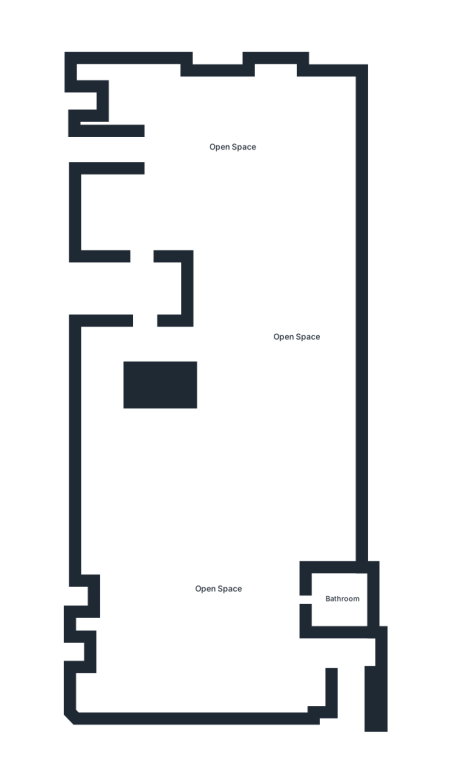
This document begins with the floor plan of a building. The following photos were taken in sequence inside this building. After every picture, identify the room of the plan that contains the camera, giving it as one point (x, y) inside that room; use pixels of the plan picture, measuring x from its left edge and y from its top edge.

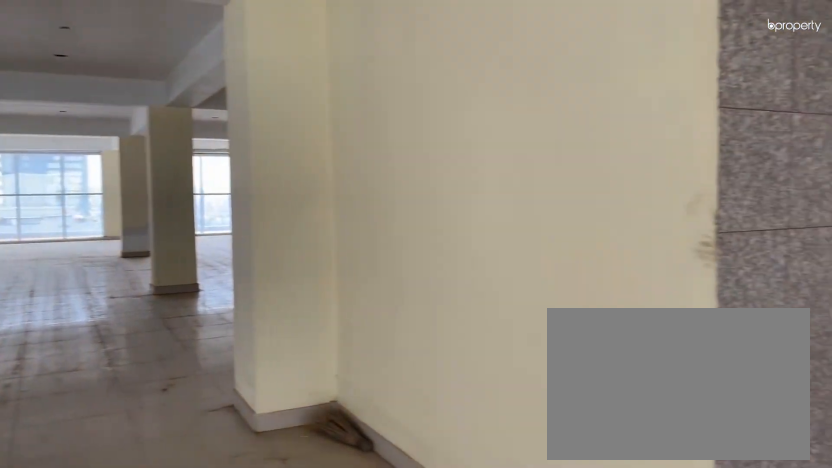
(234, 147)
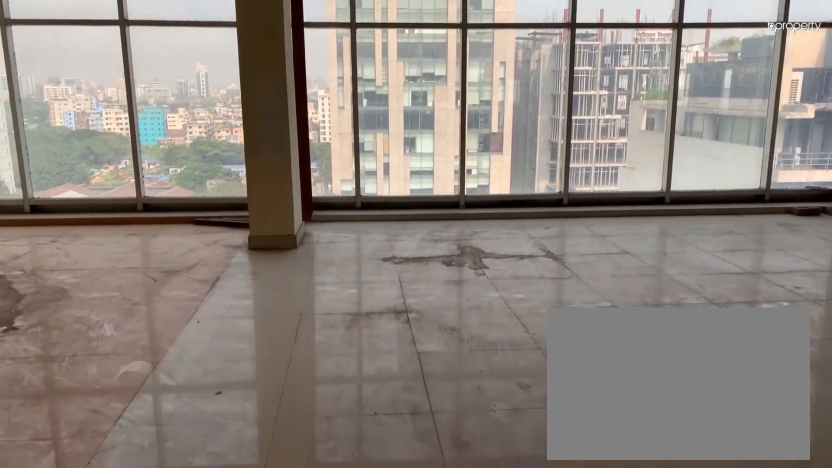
(234, 147)
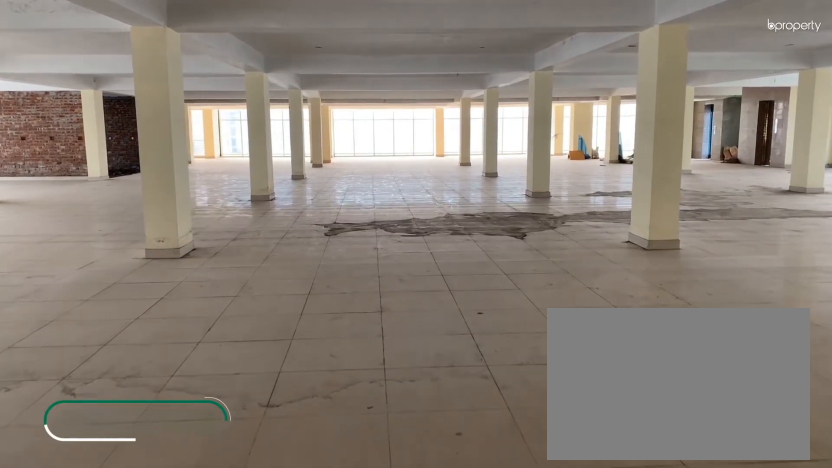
(295, 337)
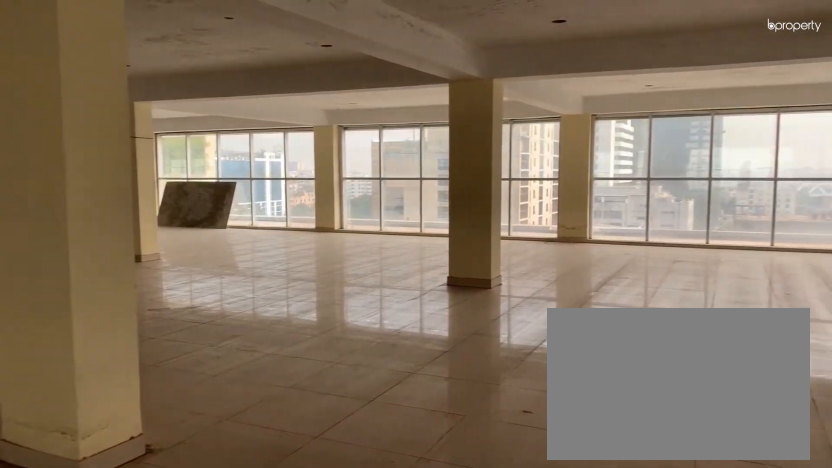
(295, 337)
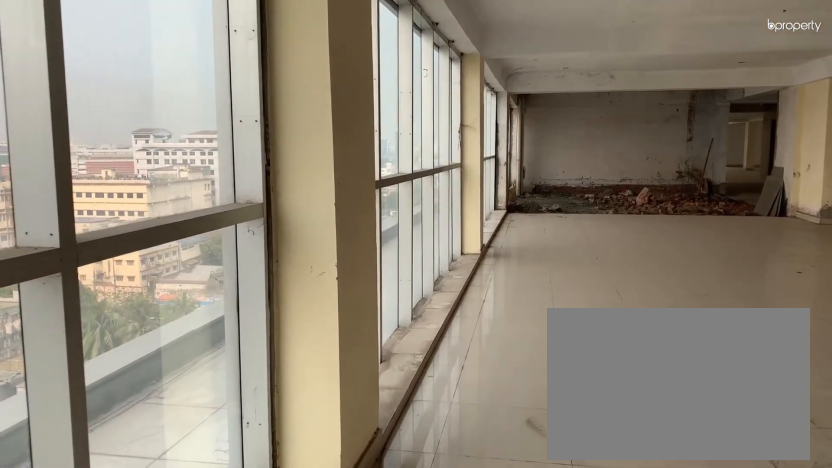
(217, 589)
